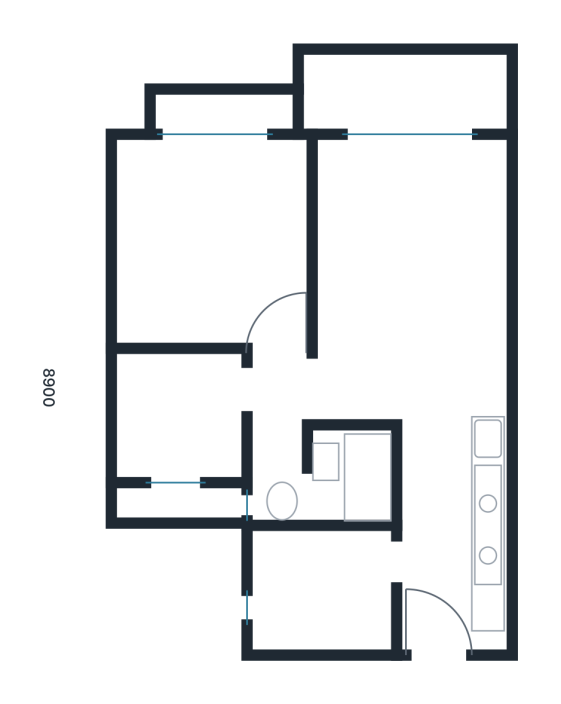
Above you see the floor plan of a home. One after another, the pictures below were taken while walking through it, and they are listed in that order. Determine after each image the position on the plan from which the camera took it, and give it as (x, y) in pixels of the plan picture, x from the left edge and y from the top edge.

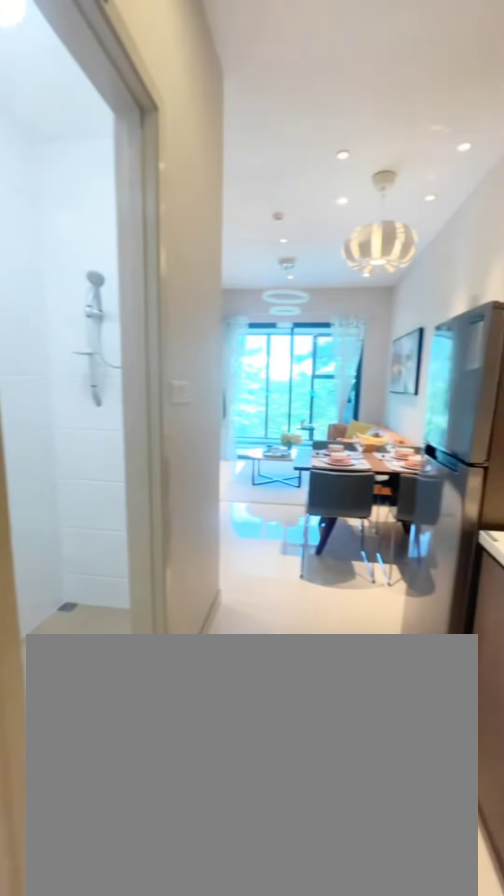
(434, 595)
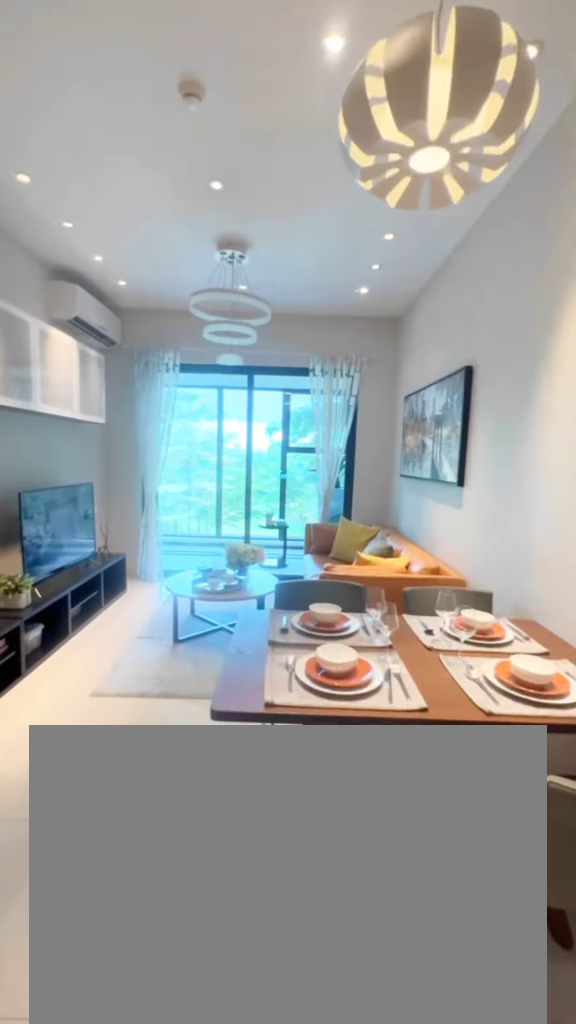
(449, 480)
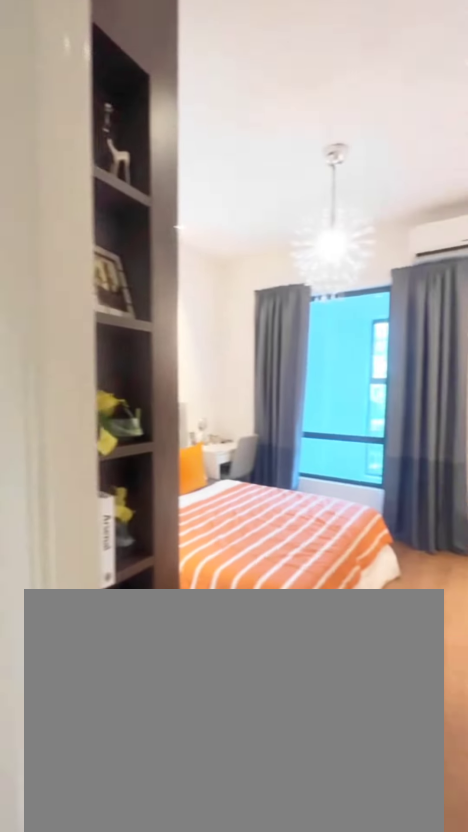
(286, 403)
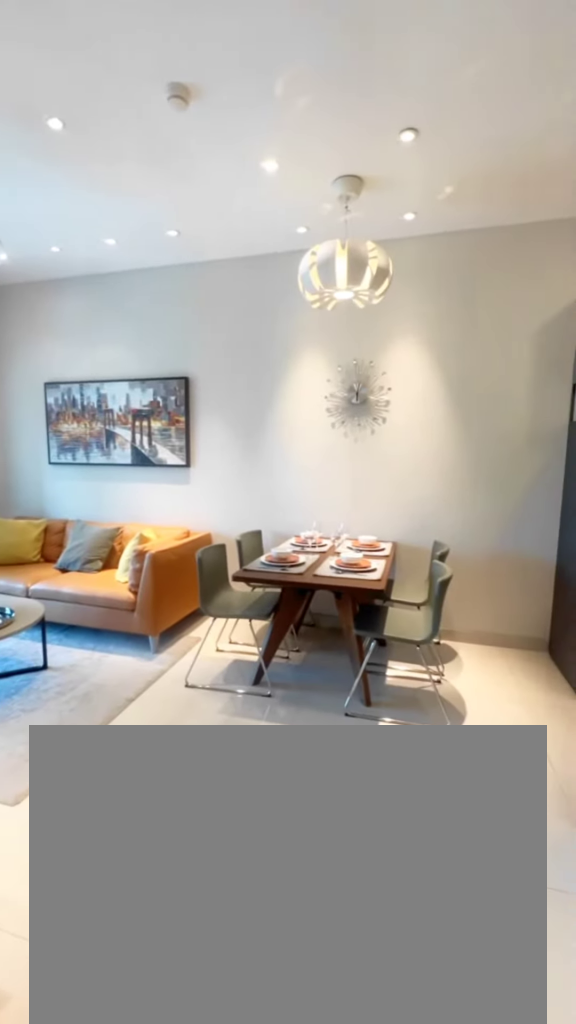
(284, 408)
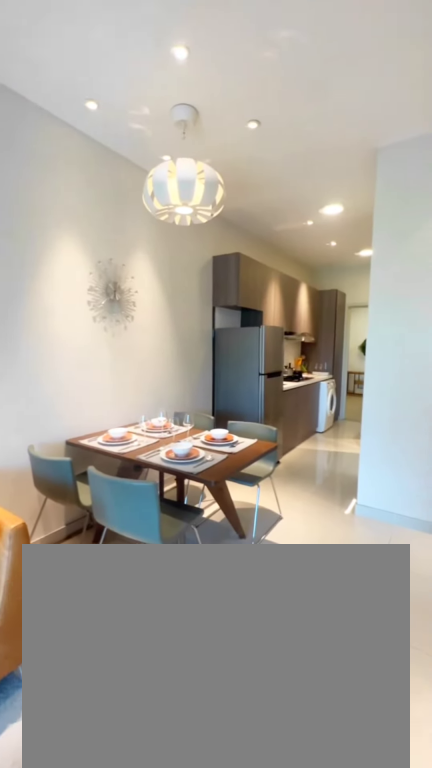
(392, 228)
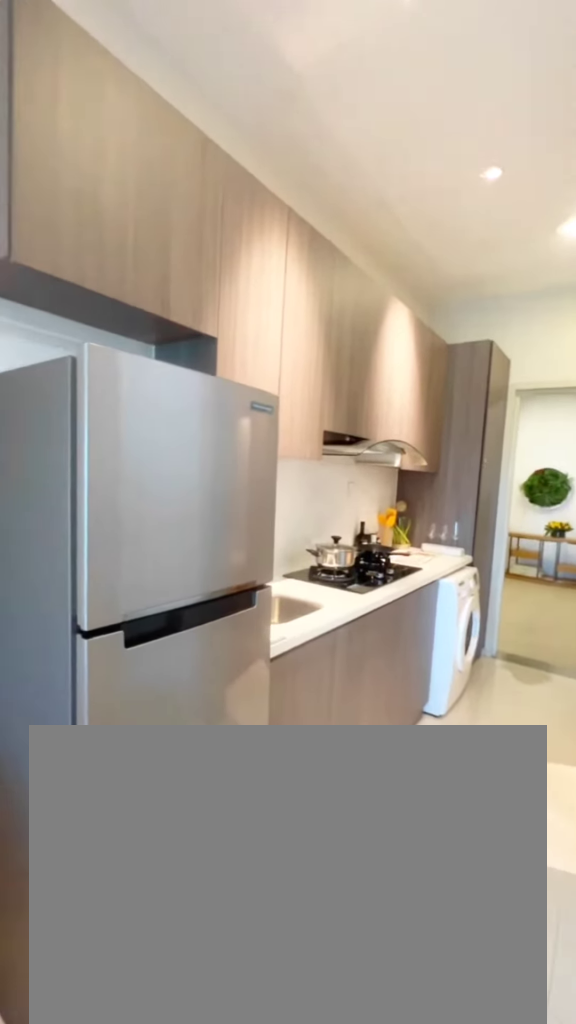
(442, 472)
